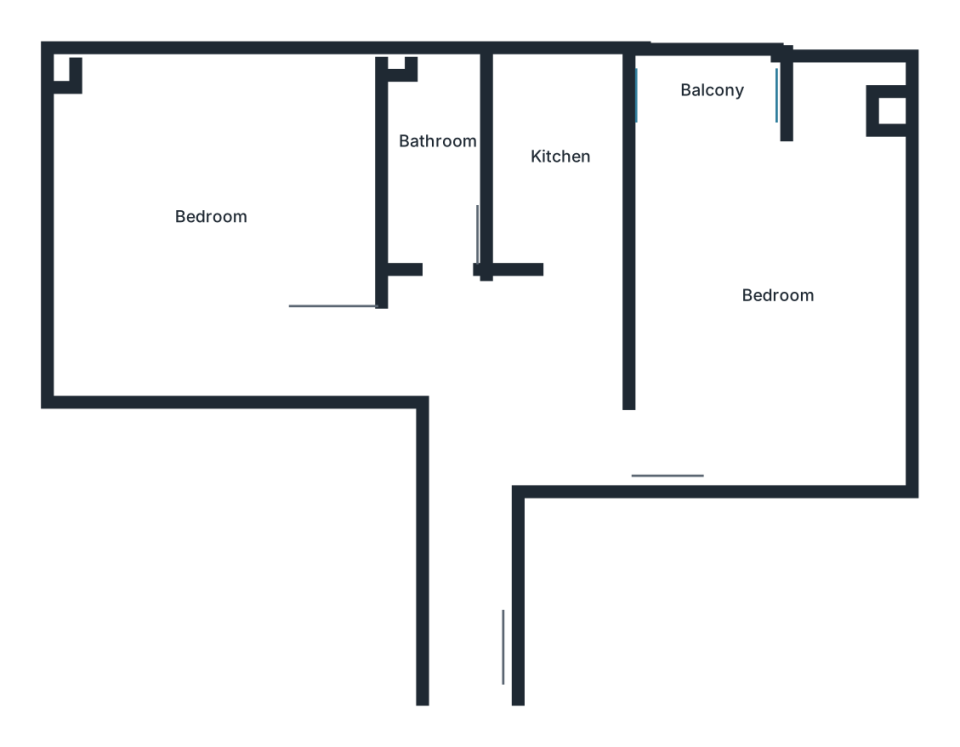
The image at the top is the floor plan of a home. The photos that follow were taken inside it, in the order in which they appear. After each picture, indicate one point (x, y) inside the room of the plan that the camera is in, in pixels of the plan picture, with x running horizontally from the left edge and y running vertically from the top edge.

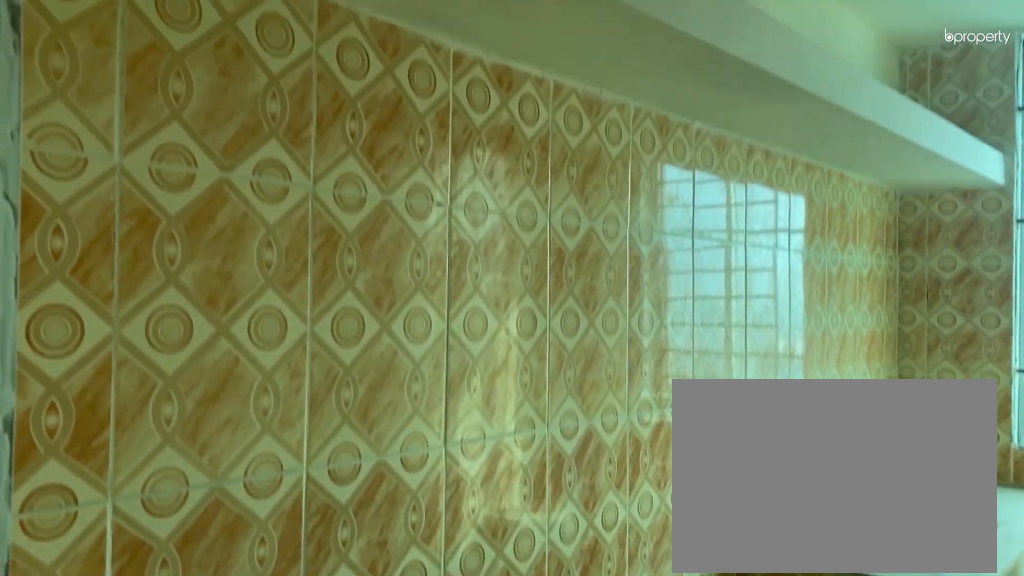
(541, 176)
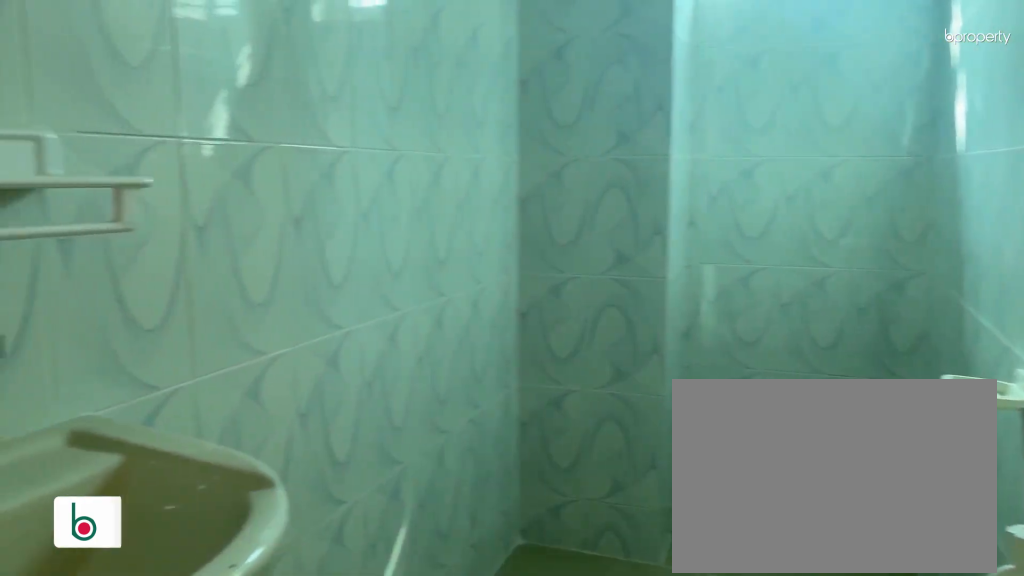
(429, 160)
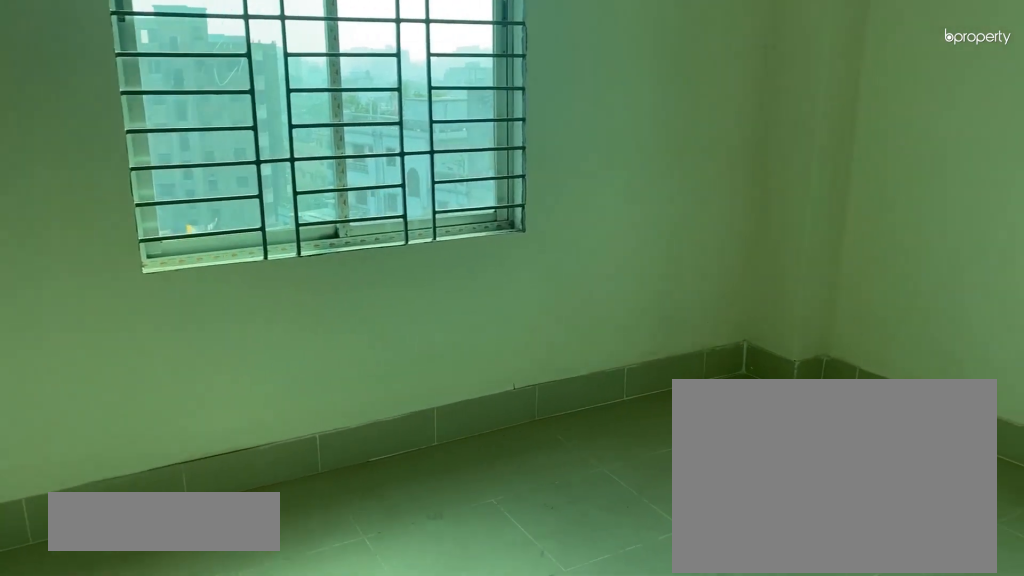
(211, 207)
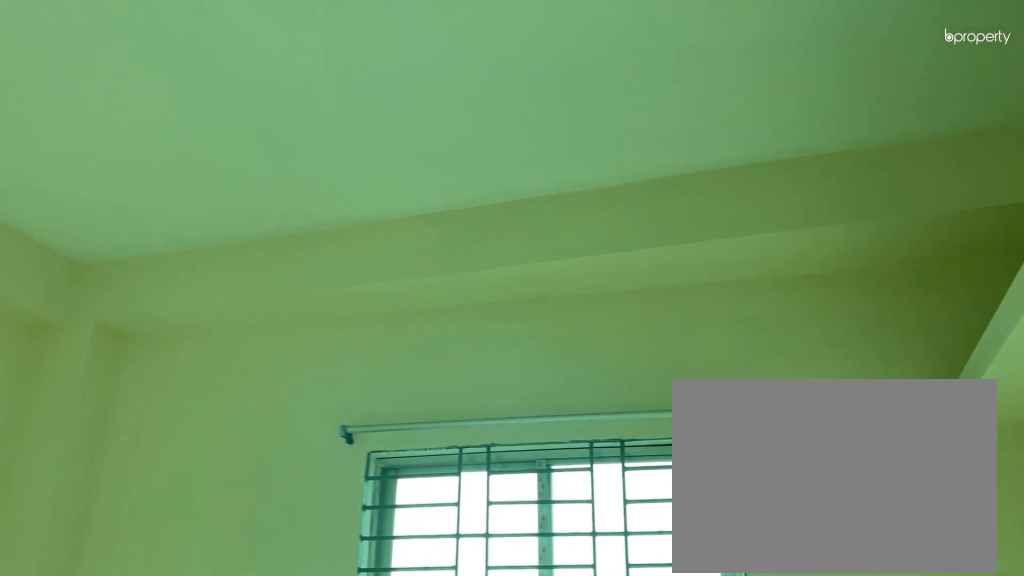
(211, 207)
